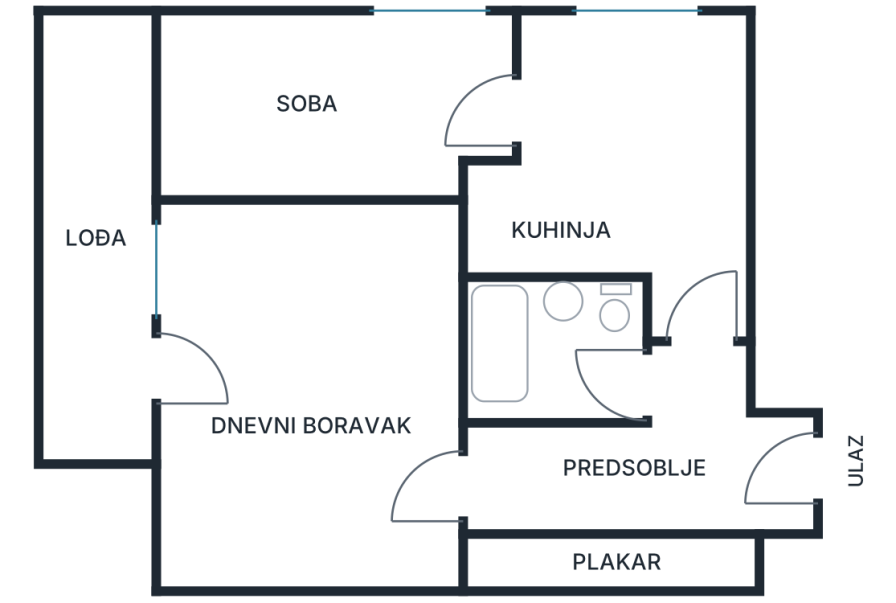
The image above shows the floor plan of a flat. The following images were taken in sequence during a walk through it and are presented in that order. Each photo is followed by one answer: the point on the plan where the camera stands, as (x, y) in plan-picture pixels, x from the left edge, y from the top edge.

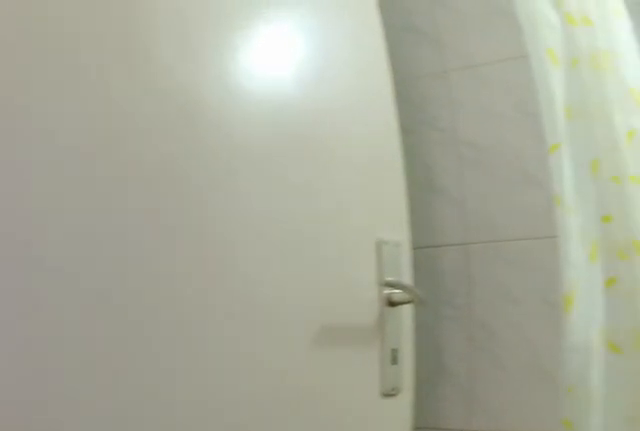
(682, 362)
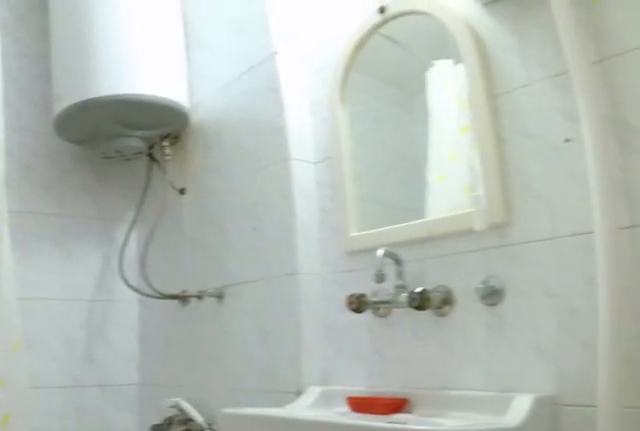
(666, 376)
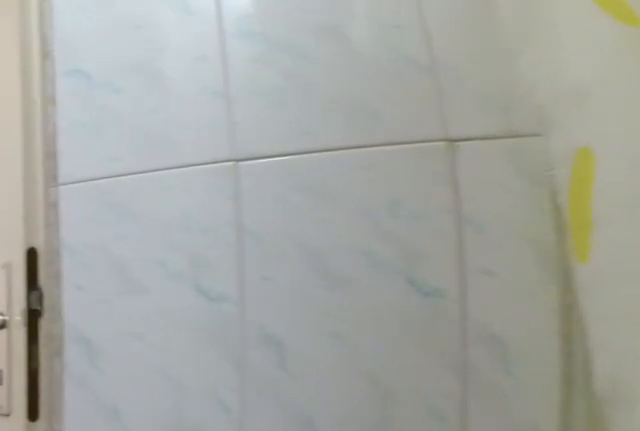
(548, 310)
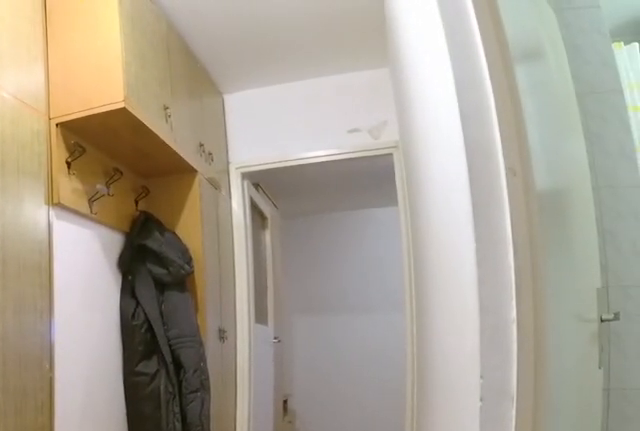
(723, 465)
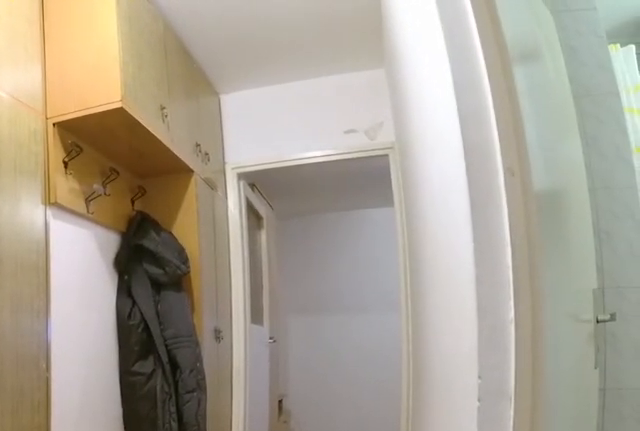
(717, 470)
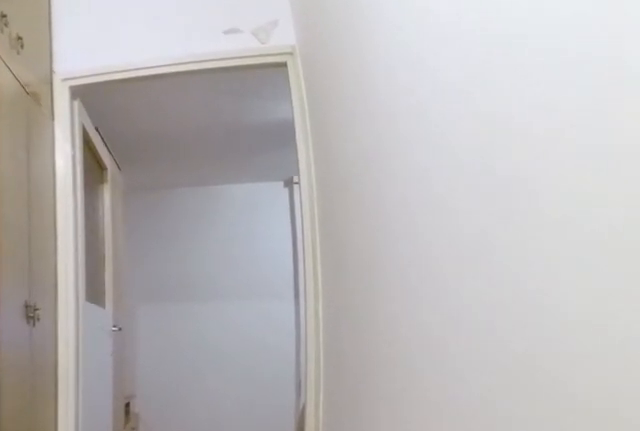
(623, 478)
